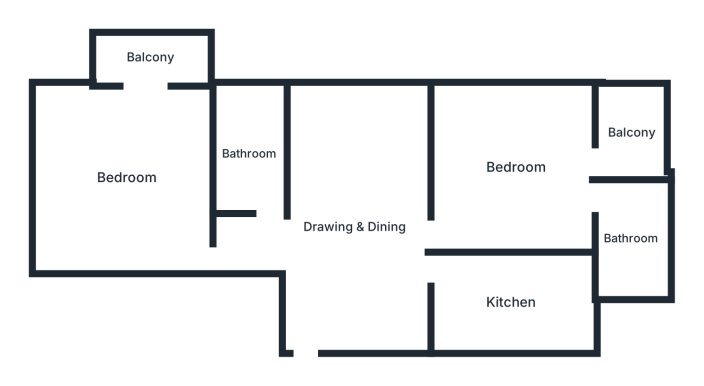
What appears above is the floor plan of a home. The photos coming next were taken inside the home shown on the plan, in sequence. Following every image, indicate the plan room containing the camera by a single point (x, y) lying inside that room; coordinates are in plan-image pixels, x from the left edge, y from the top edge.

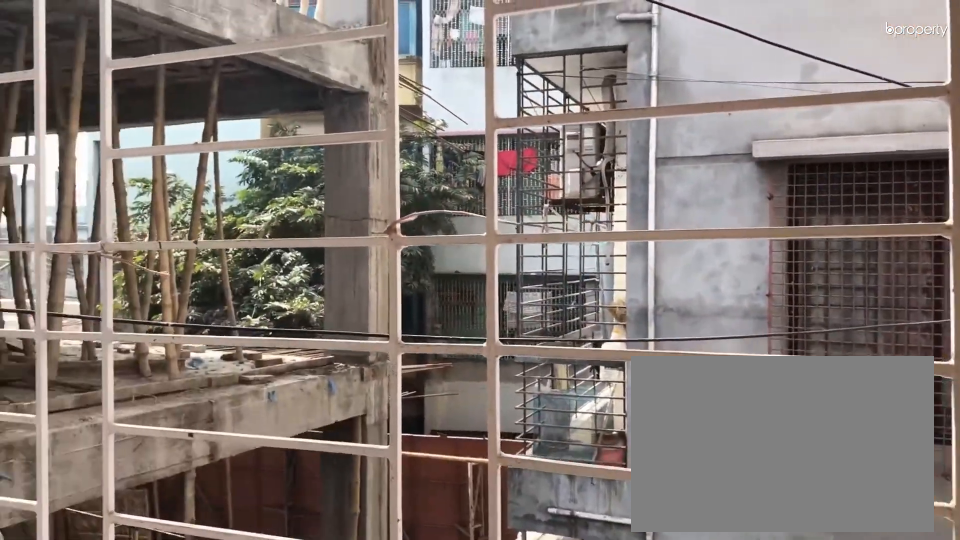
(630, 133)
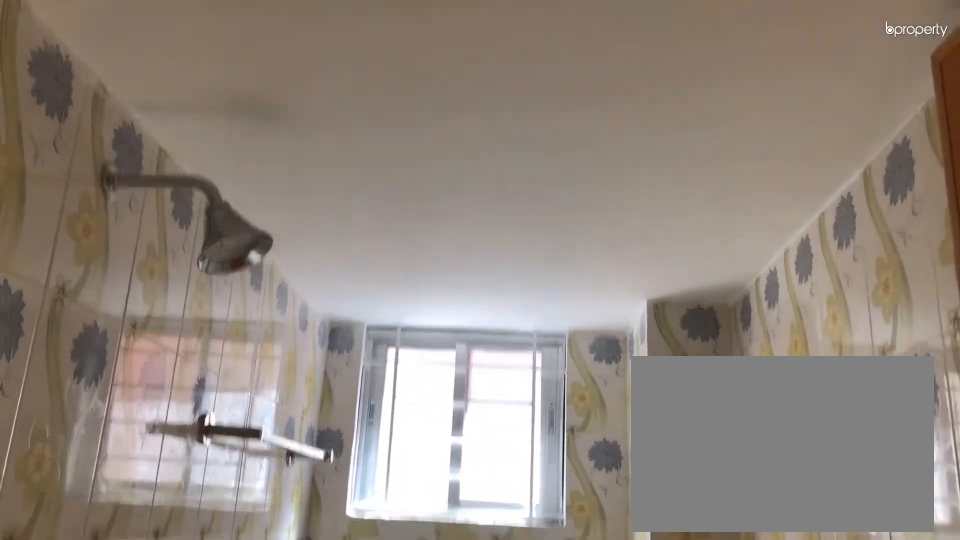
(250, 155)
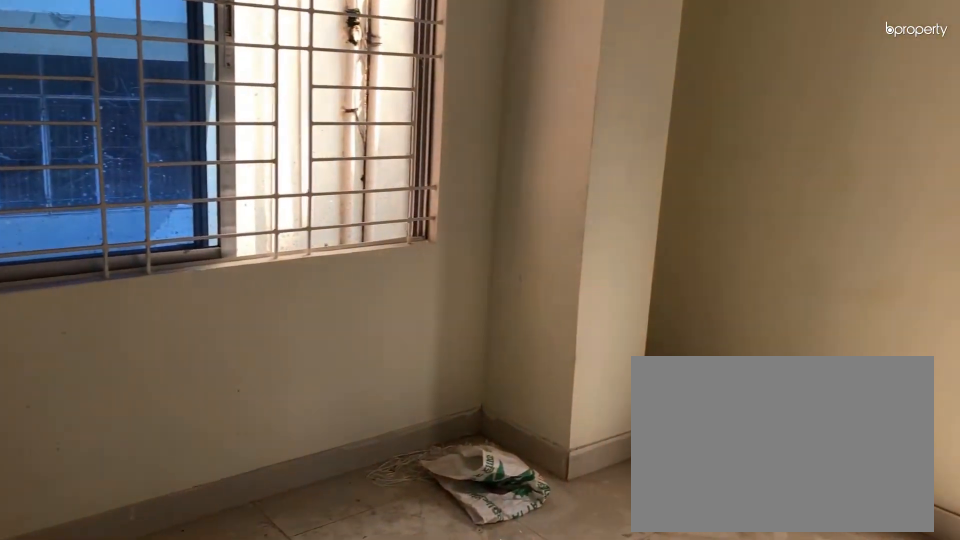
(125, 178)
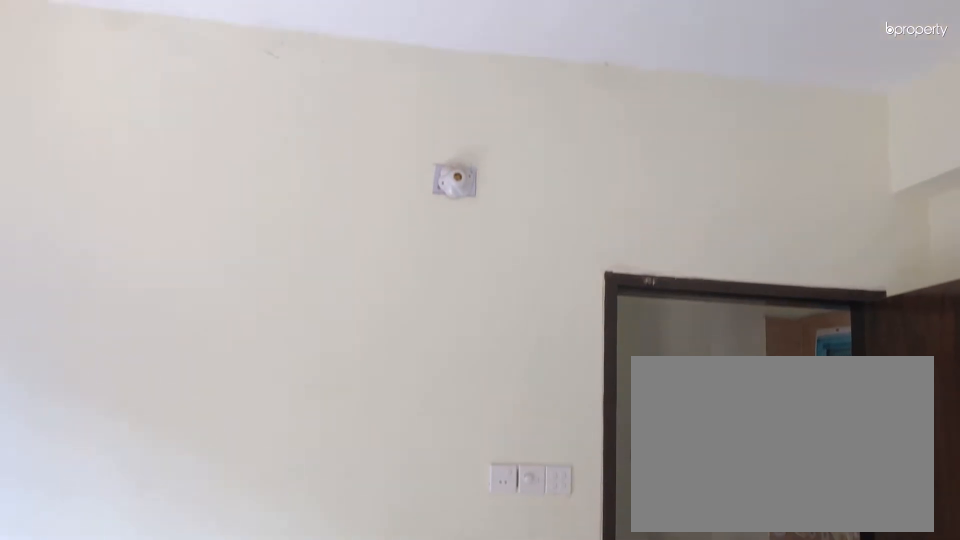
(125, 178)
